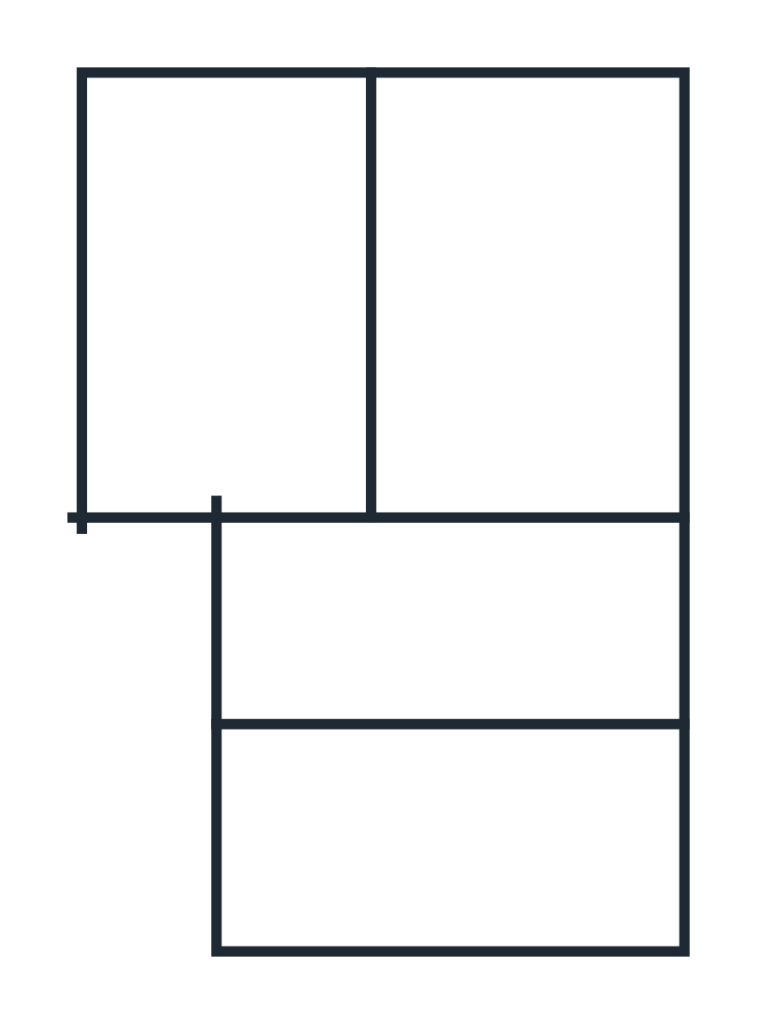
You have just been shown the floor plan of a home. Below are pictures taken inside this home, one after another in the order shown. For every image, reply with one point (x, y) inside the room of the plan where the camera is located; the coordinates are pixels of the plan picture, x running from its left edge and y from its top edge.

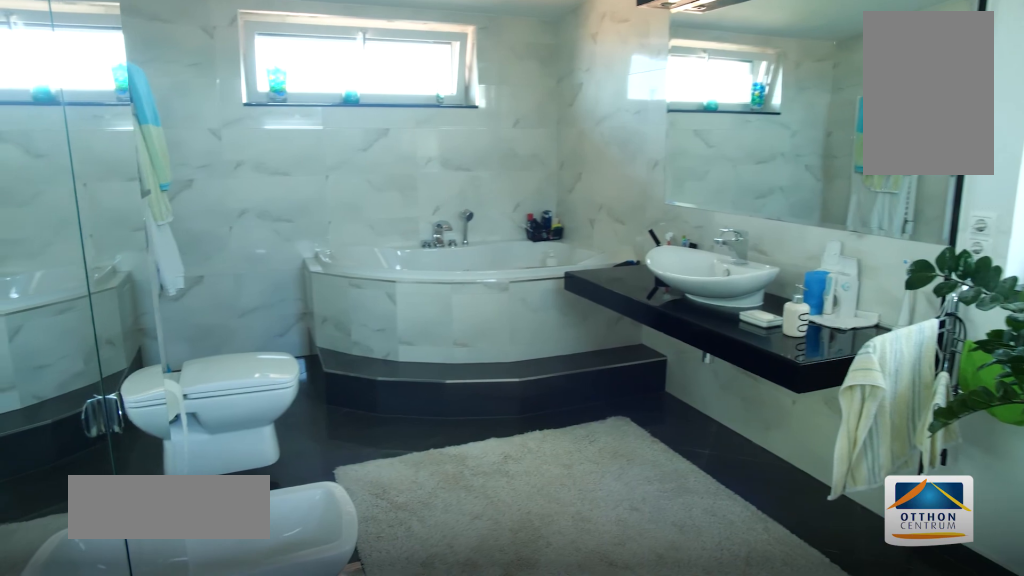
(451, 849)
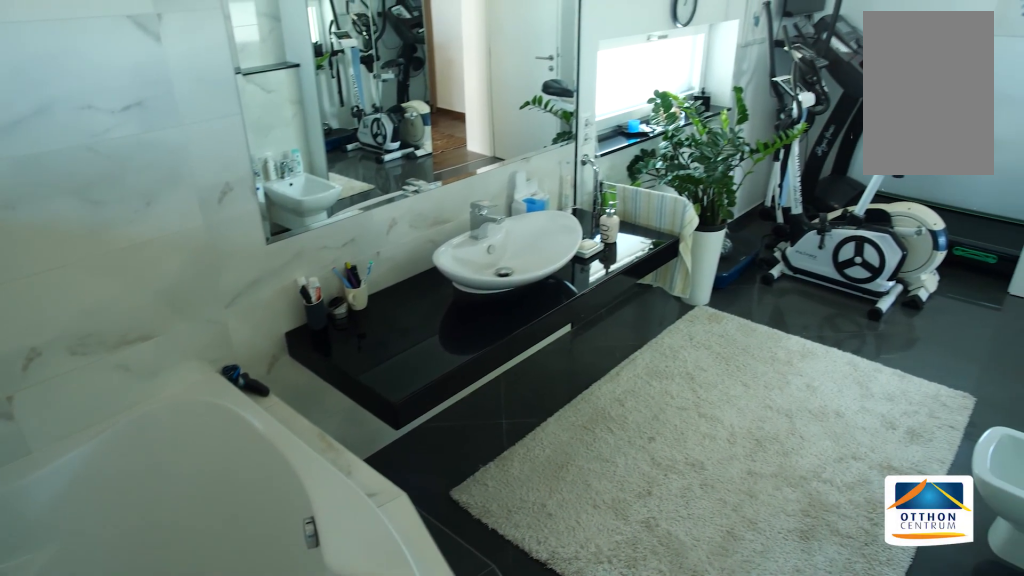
(451, 848)
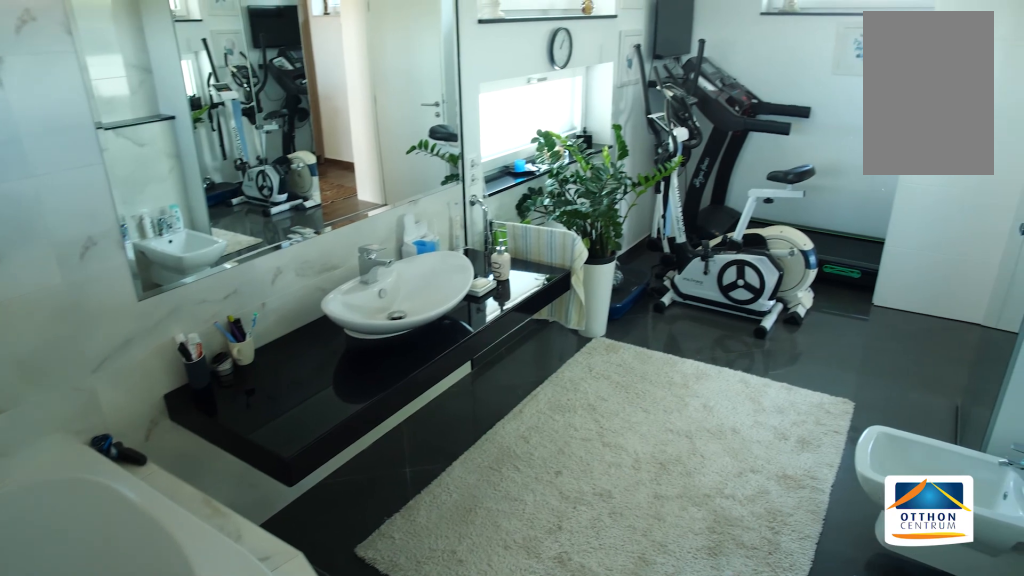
(451, 849)
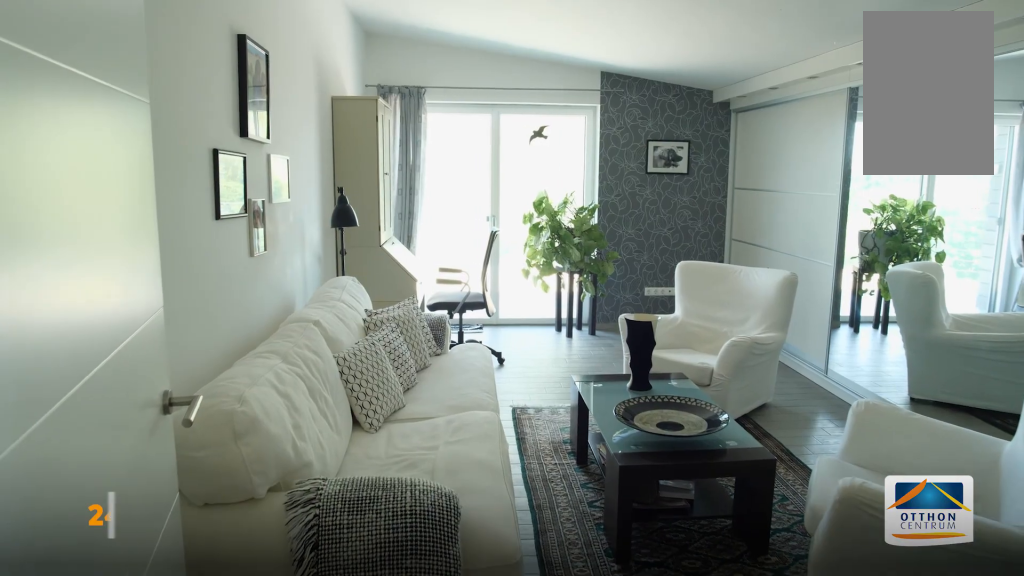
(525, 296)
